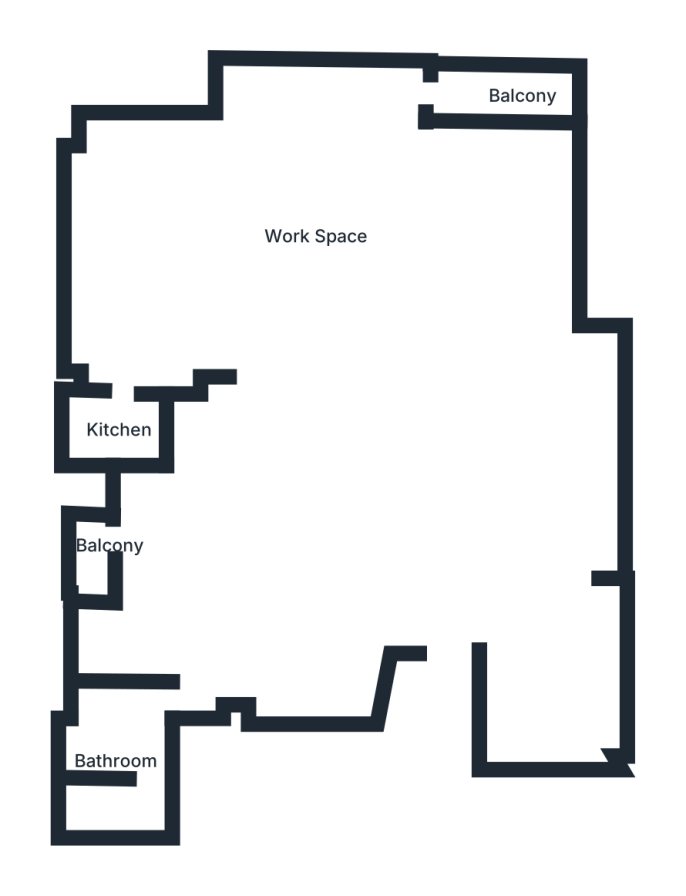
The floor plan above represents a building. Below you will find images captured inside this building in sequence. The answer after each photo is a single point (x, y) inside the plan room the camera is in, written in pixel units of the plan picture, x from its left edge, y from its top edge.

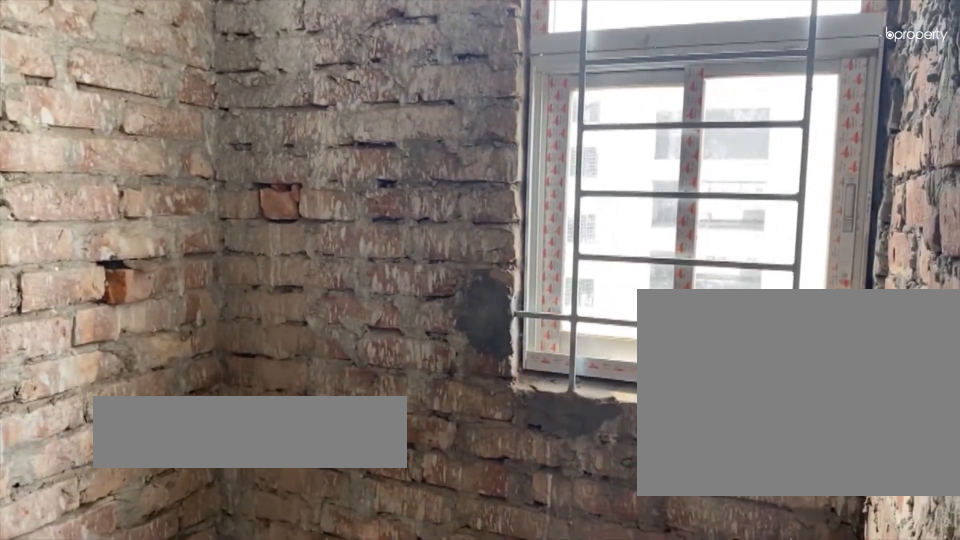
(119, 430)
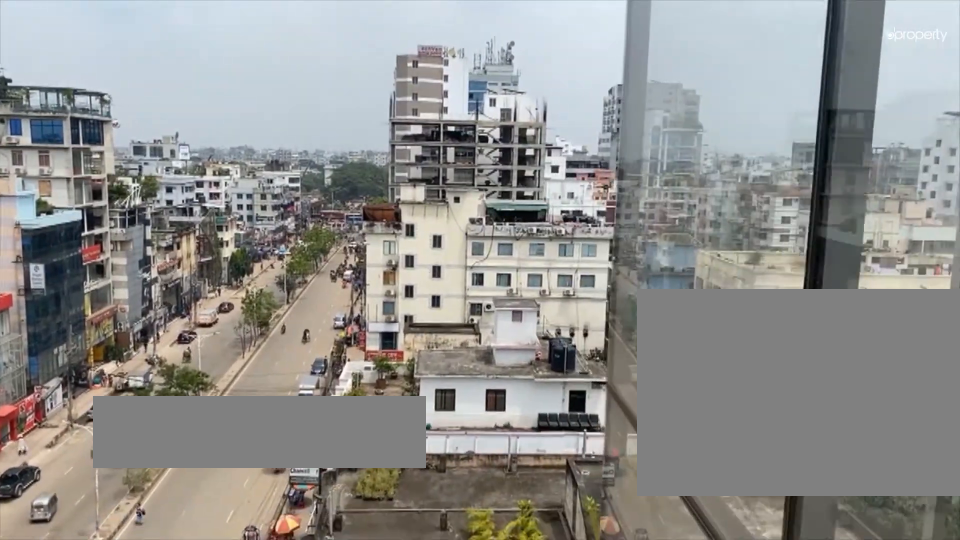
(493, 94)
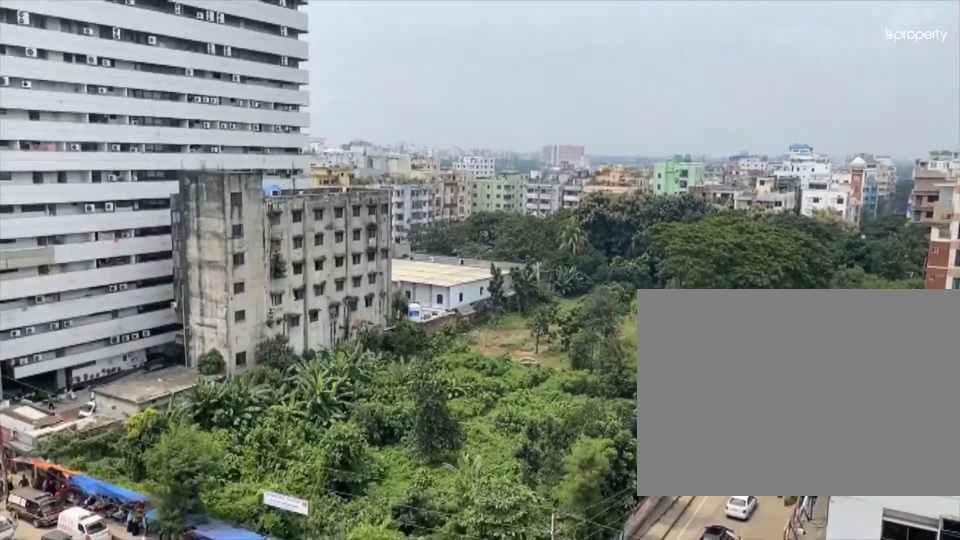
(489, 94)
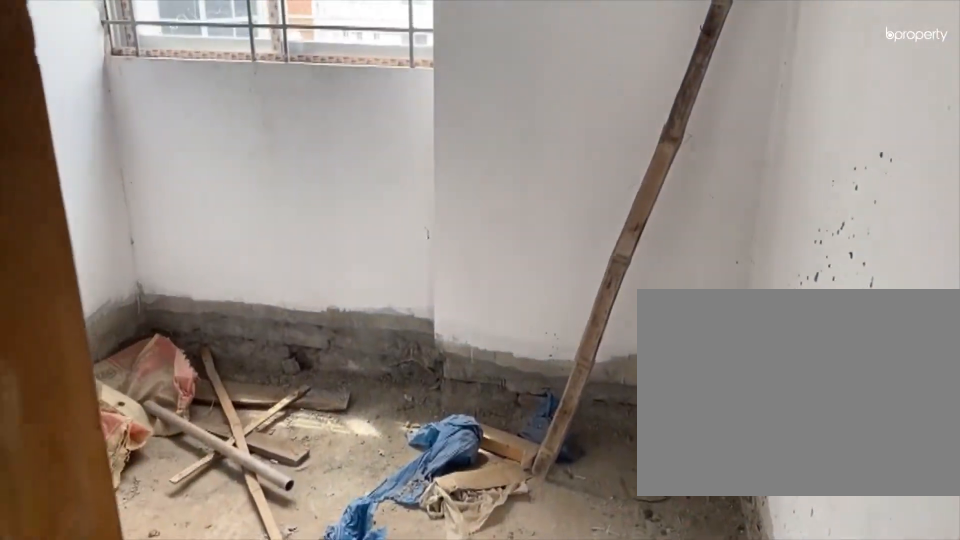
(141, 740)
